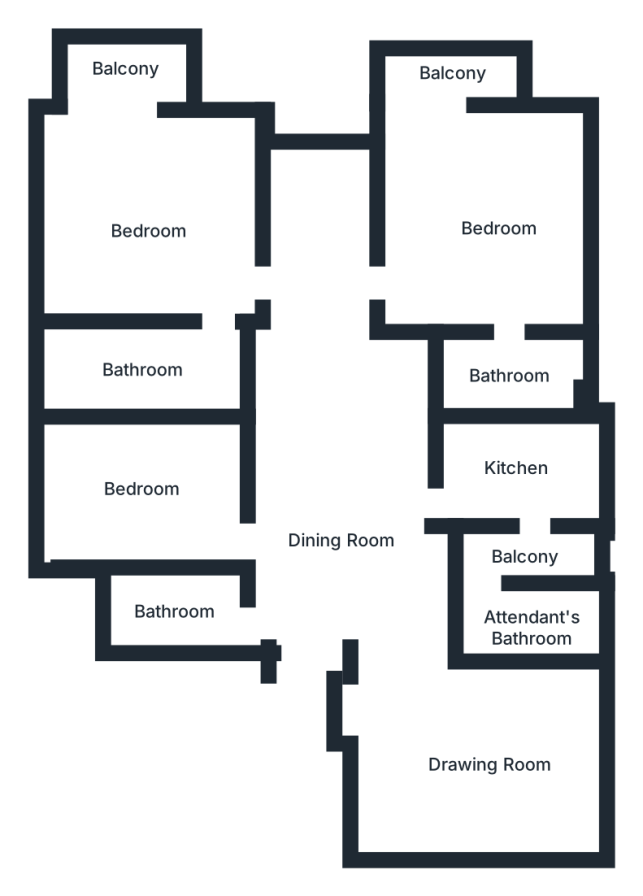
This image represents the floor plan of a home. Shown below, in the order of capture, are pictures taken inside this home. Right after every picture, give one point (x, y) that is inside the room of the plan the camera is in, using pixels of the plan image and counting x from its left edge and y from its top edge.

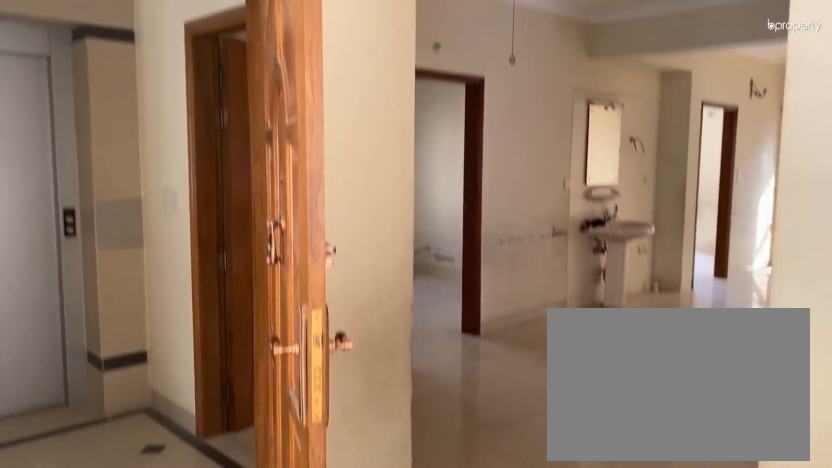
(473, 761)
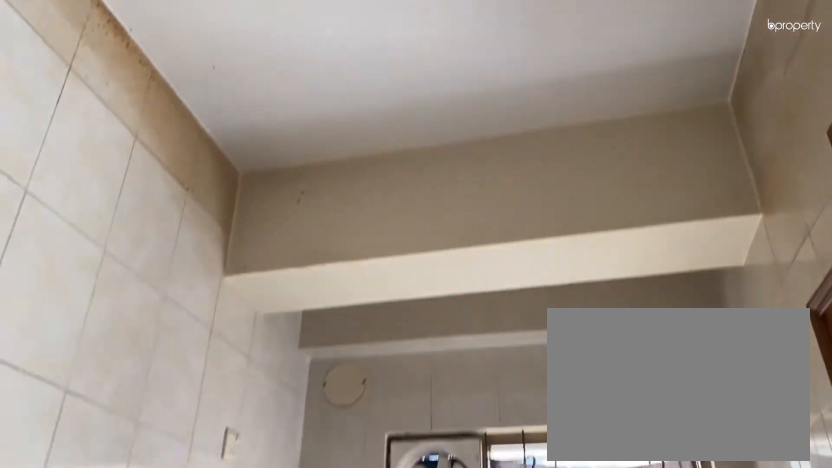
(513, 469)
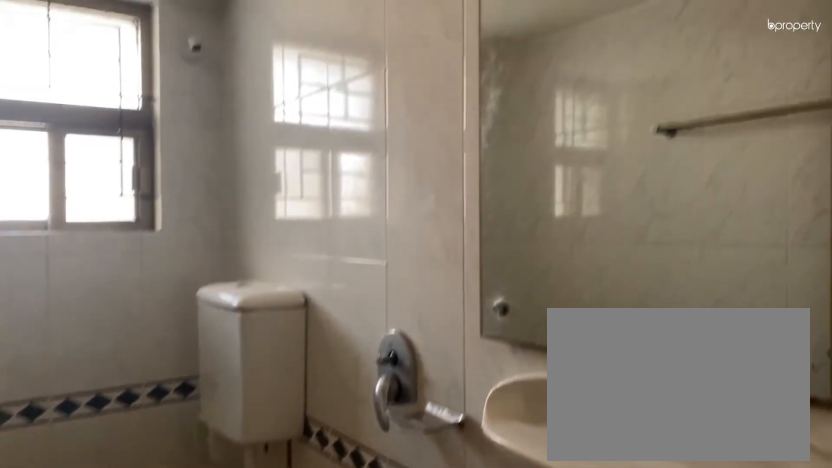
(172, 607)
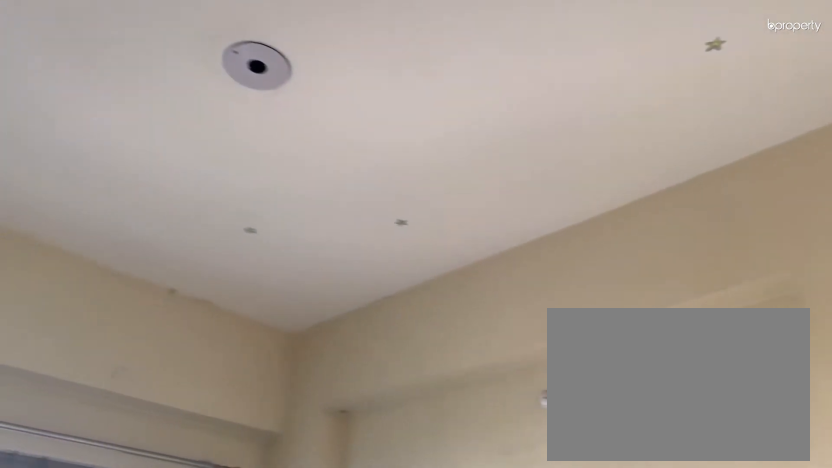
(140, 479)
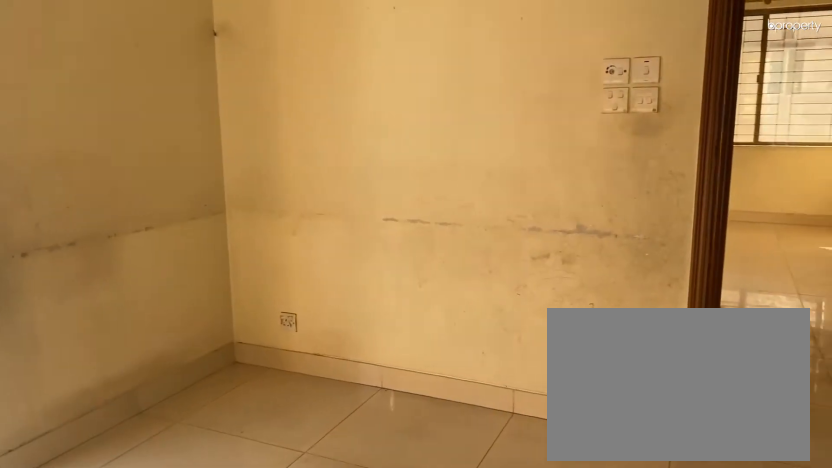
(153, 232)
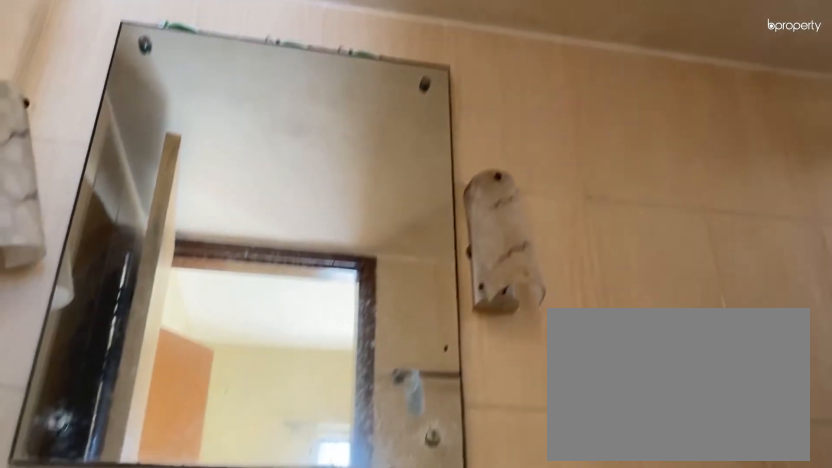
(147, 360)
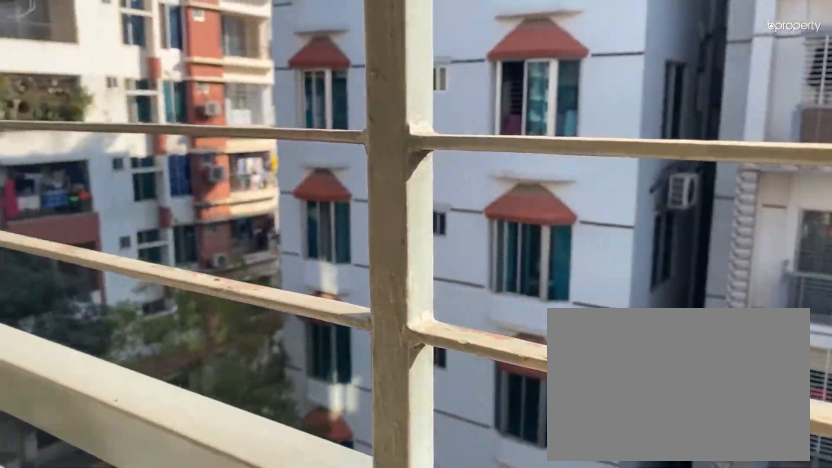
(127, 72)
